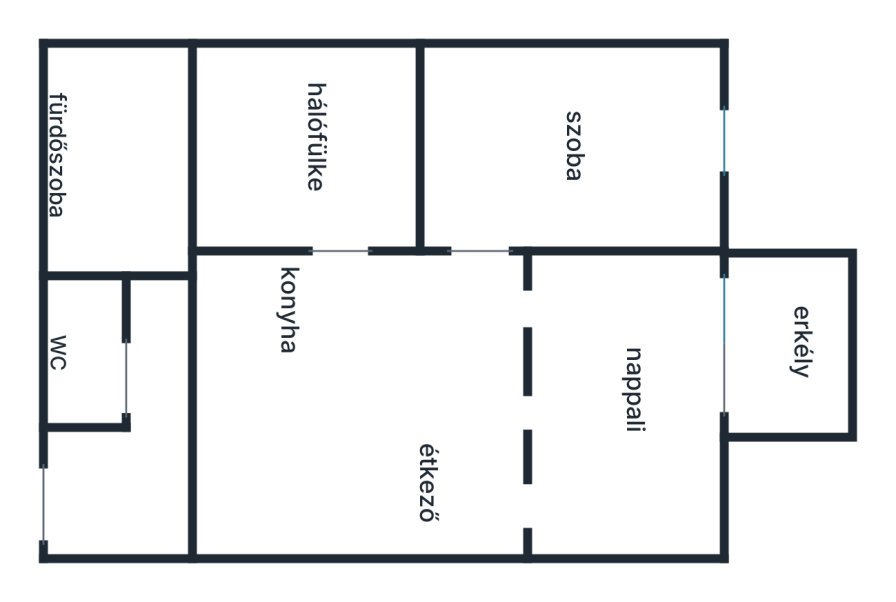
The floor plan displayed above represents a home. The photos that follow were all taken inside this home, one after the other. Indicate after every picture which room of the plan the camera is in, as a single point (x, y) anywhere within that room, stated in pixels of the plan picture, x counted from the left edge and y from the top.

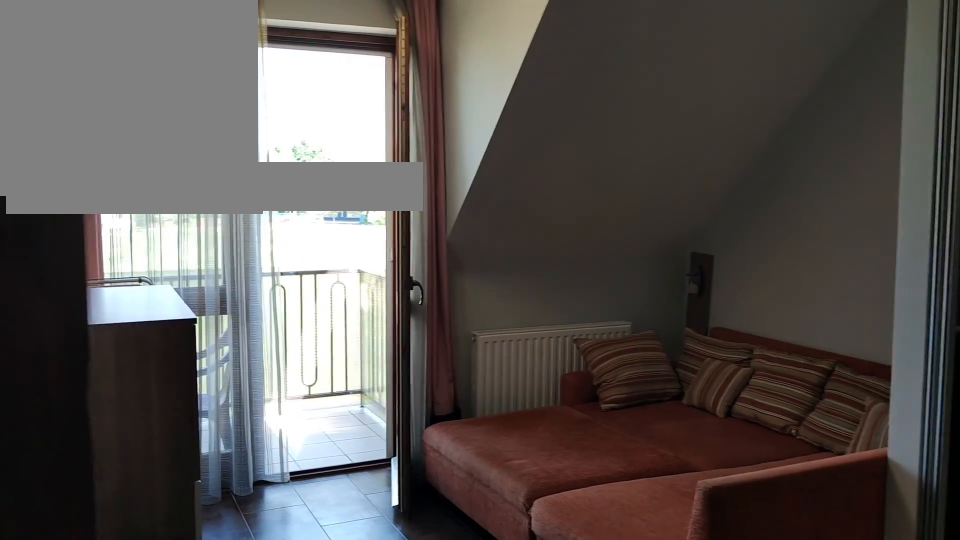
(638, 416)
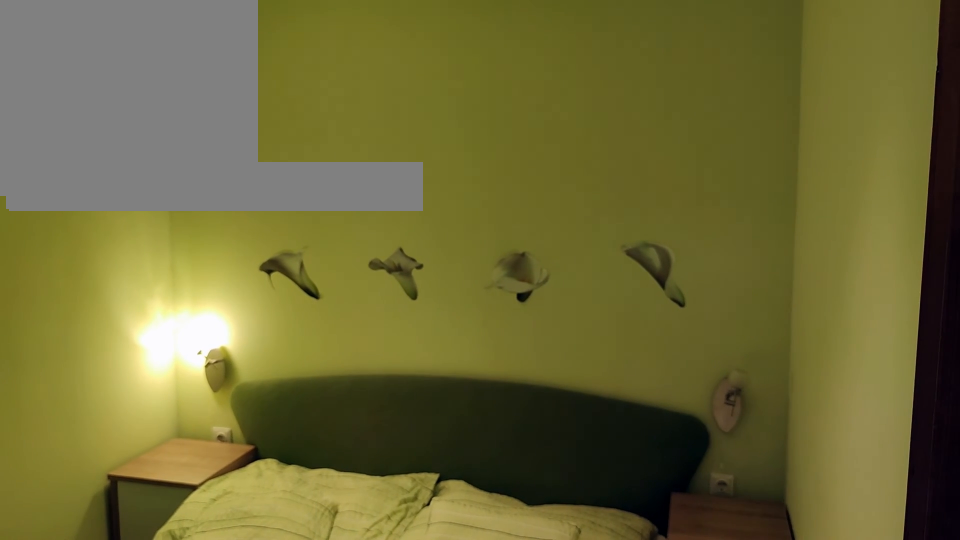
(294, 134)
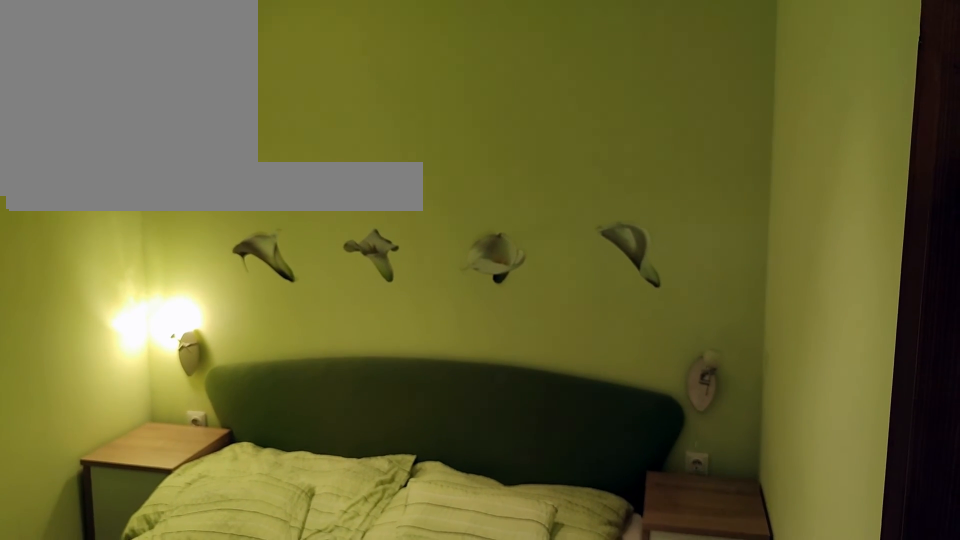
(294, 134)
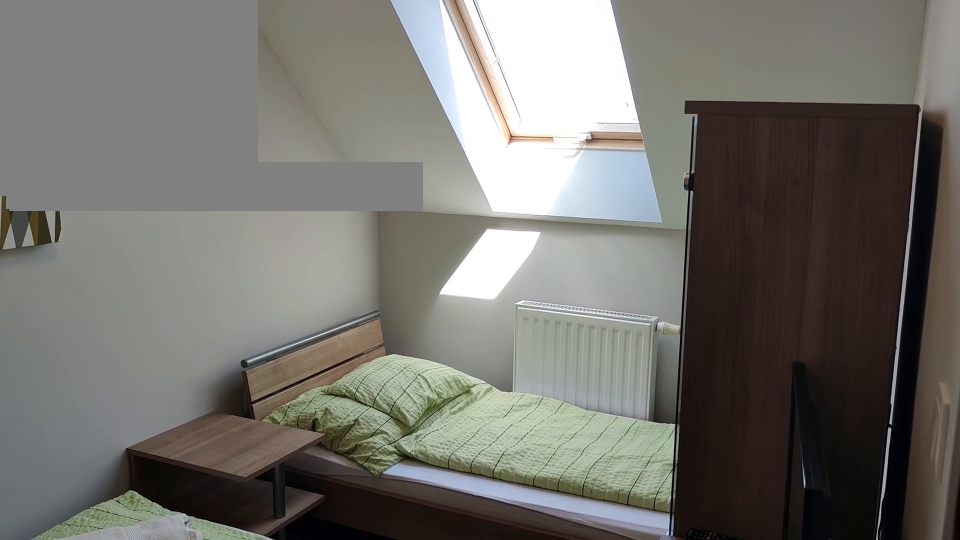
(574, 133)
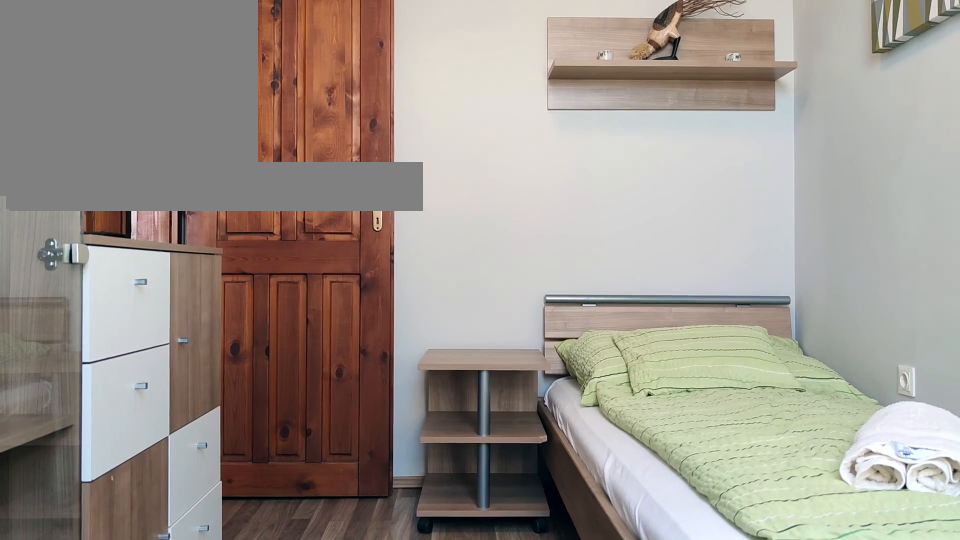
(574, 133)
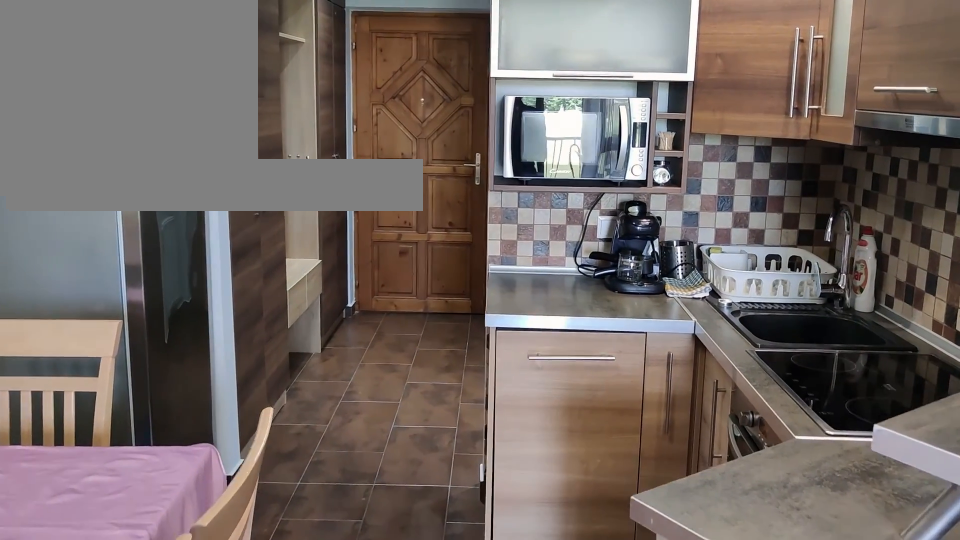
(351, 417)
